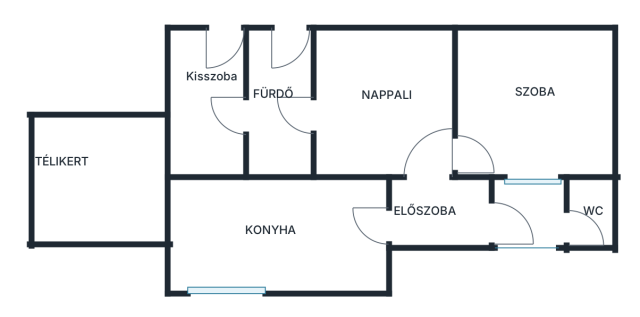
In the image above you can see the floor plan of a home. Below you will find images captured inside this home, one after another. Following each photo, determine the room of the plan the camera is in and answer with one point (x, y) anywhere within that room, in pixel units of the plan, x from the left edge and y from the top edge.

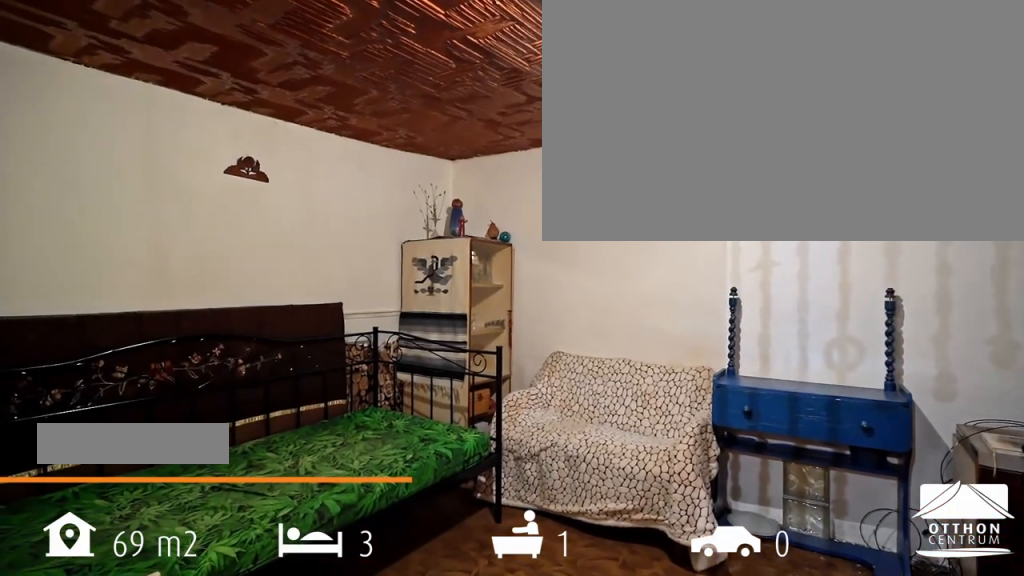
(538, 105)
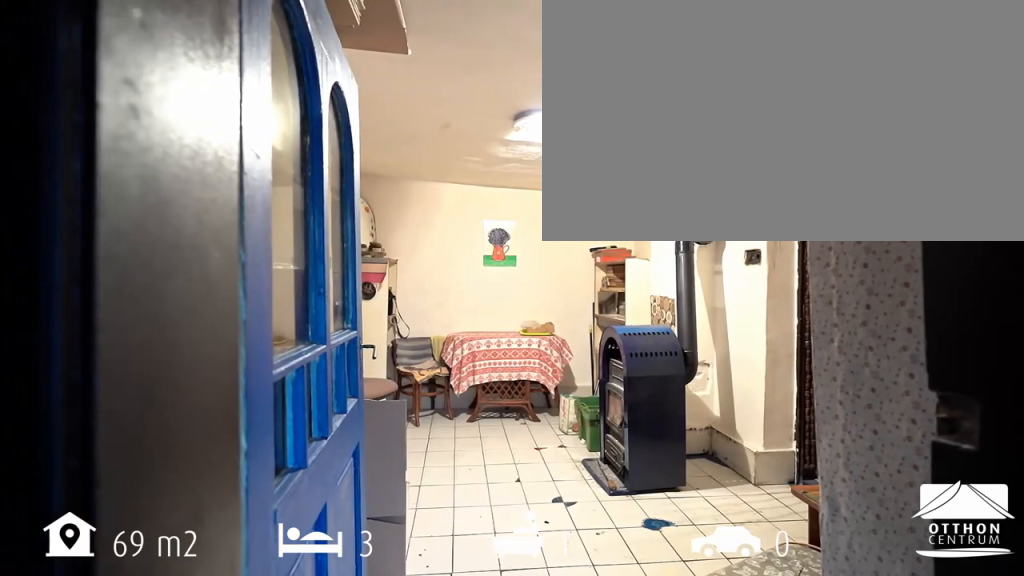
(431, 181)
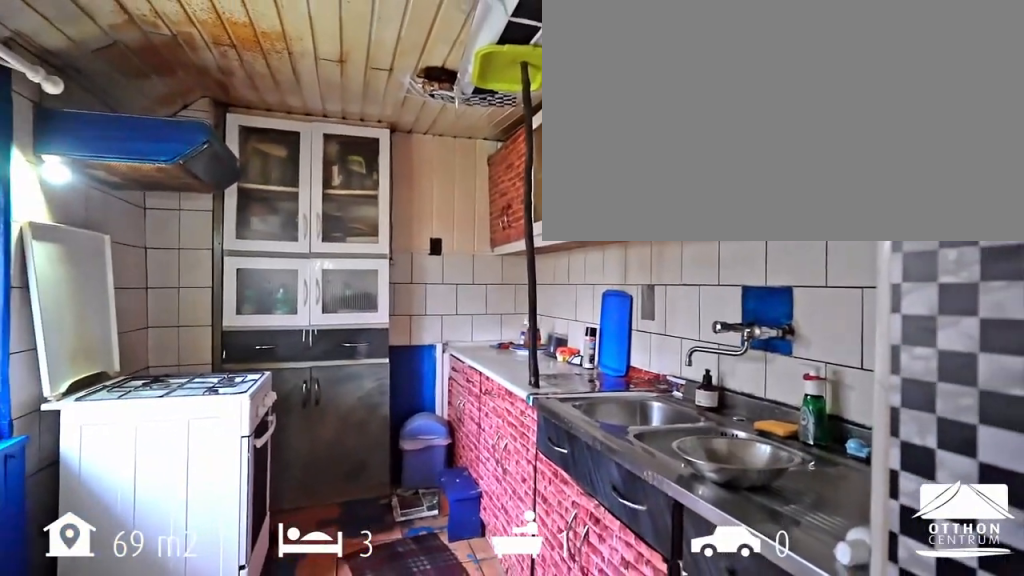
(280, 239)
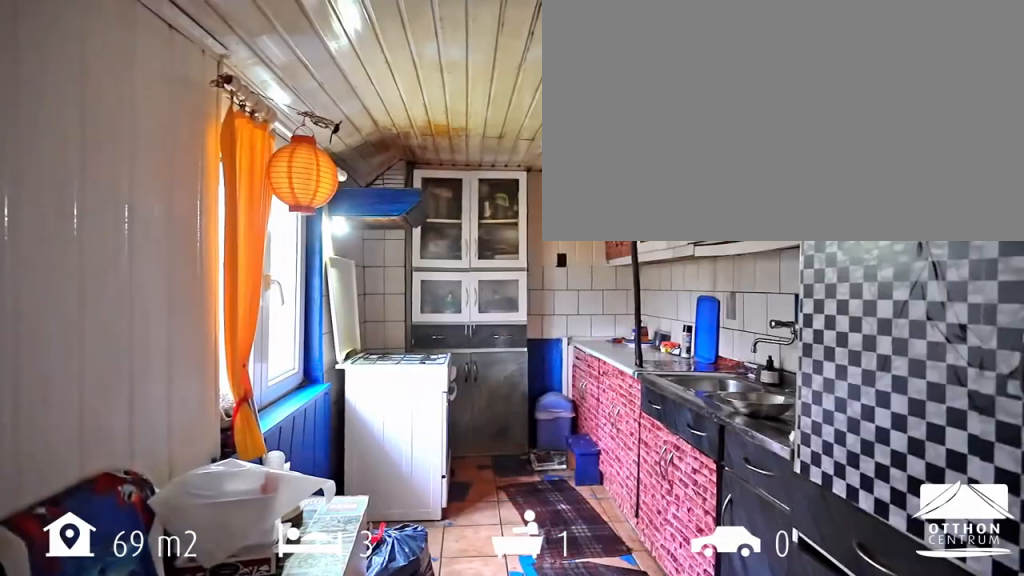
(280, 239)
